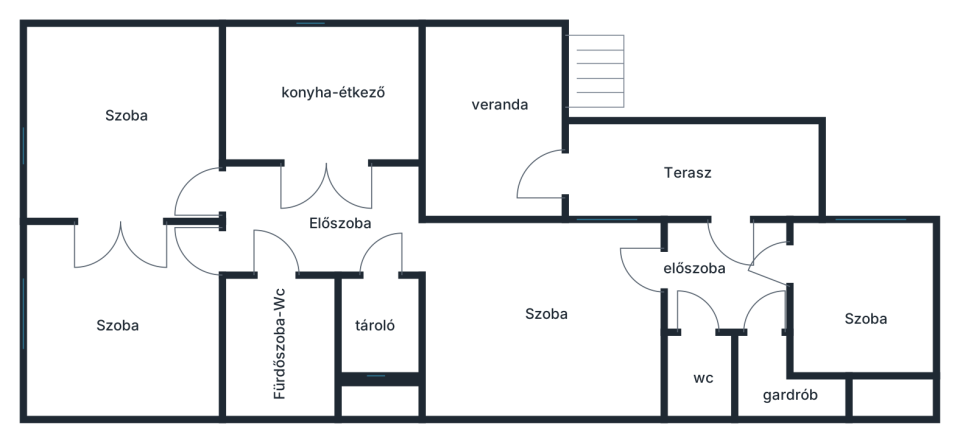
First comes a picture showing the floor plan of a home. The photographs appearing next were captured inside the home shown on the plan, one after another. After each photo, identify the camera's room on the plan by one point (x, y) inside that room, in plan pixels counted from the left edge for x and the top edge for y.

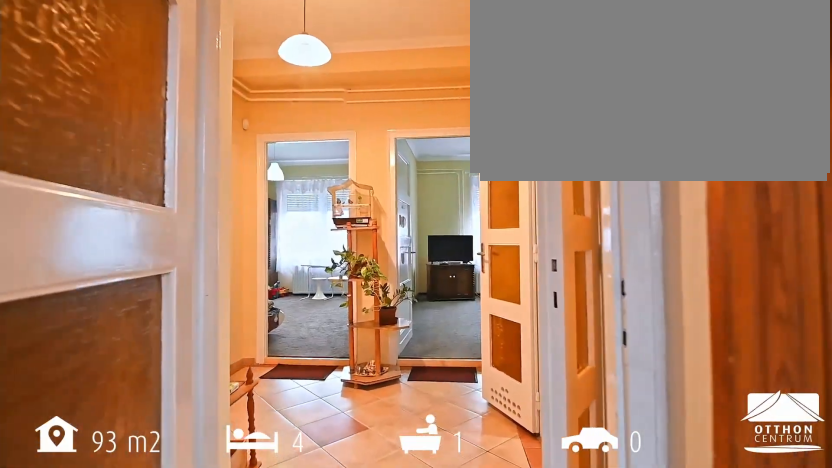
(491, 123)
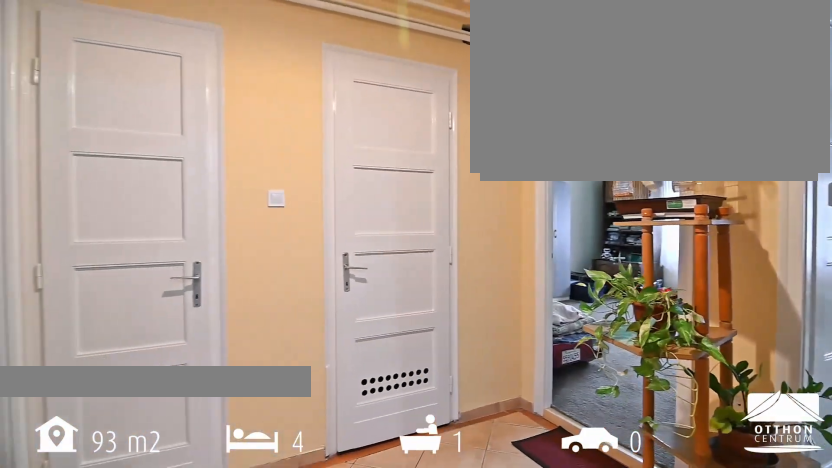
(328, 221)
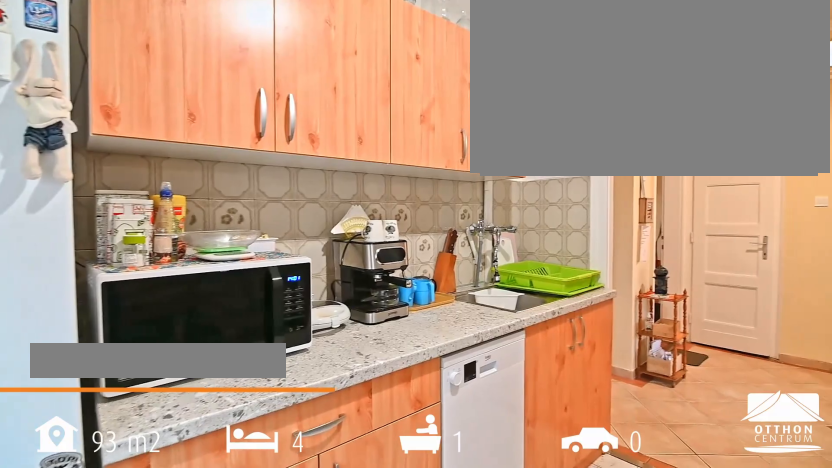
(326, 101)
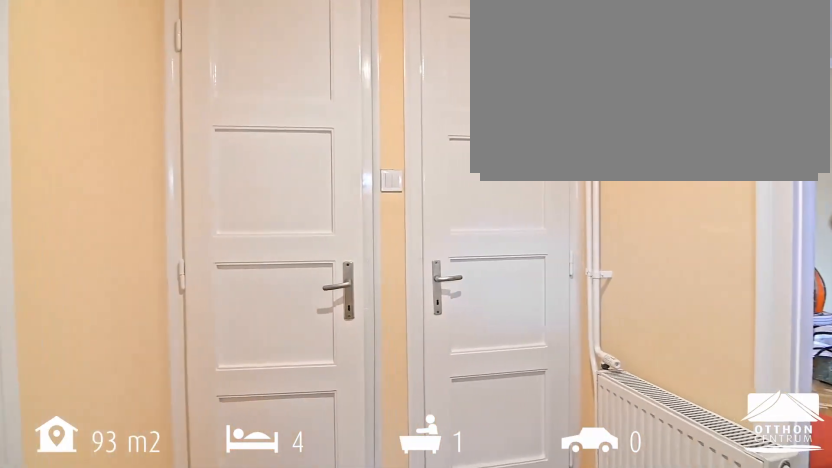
(708, 273)
